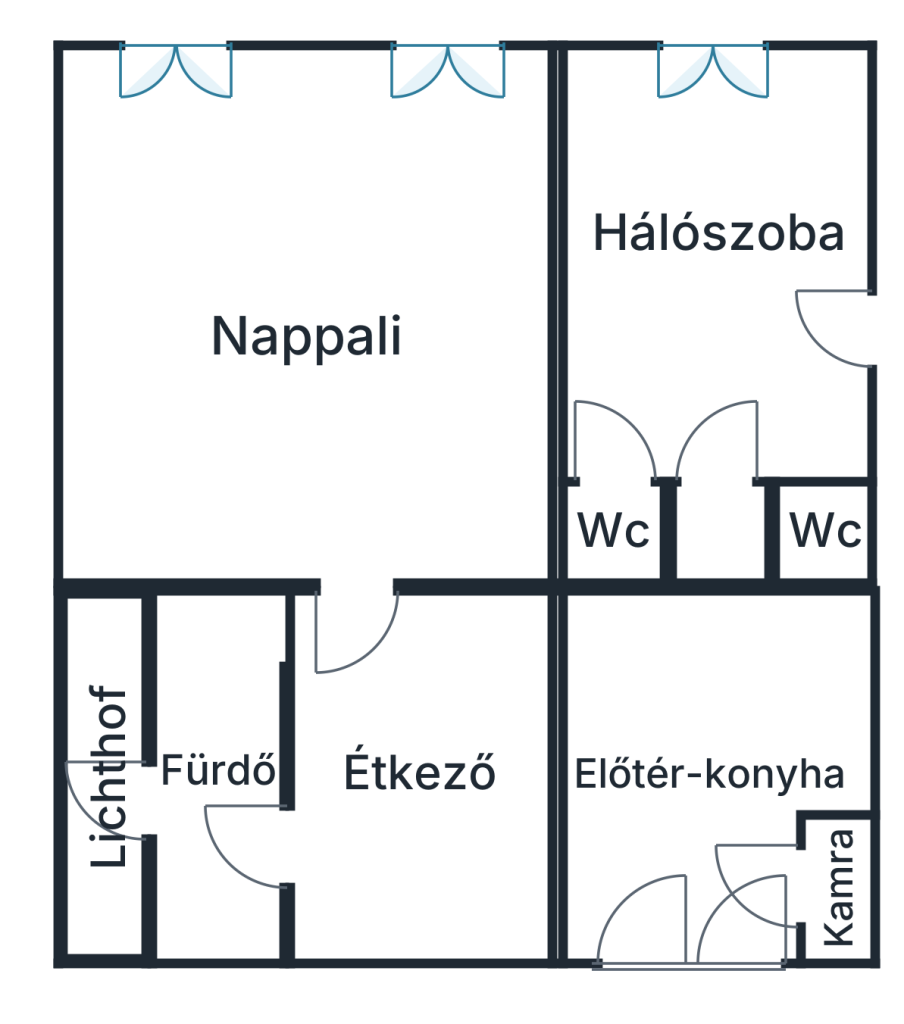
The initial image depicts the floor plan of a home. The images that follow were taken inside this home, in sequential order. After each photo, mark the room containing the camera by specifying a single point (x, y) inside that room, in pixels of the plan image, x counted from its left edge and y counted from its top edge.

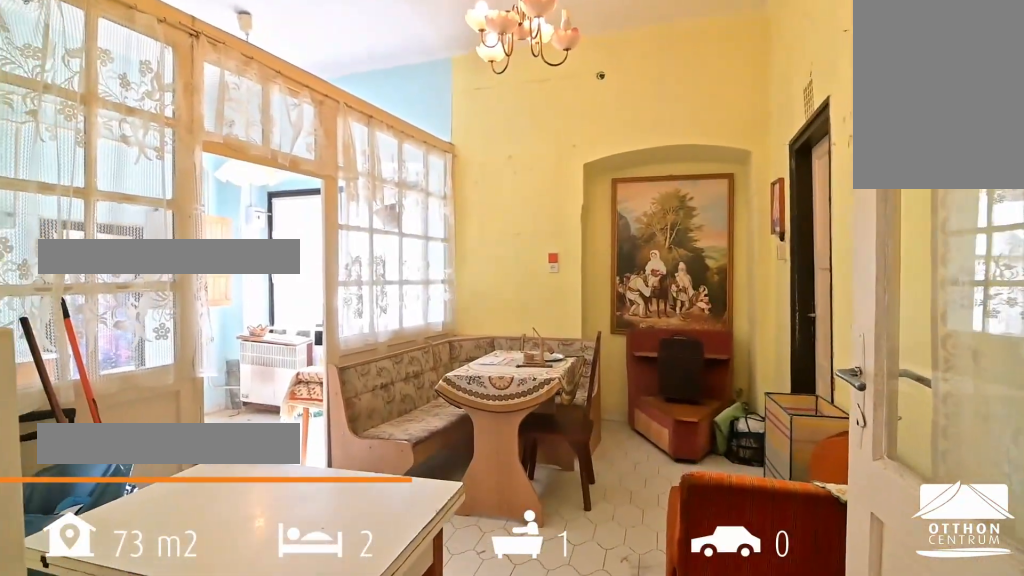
(389, 776)
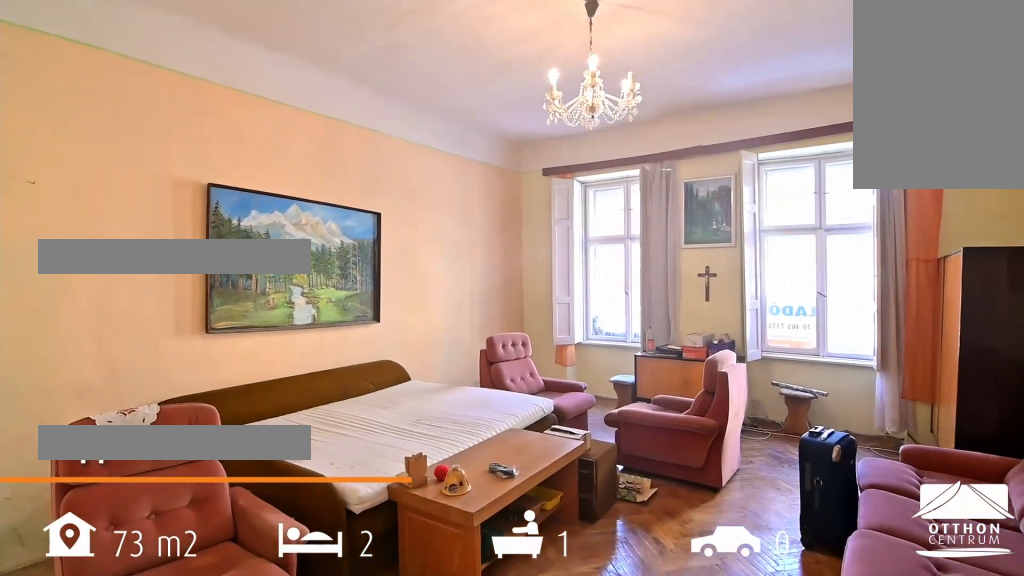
(319, 271)
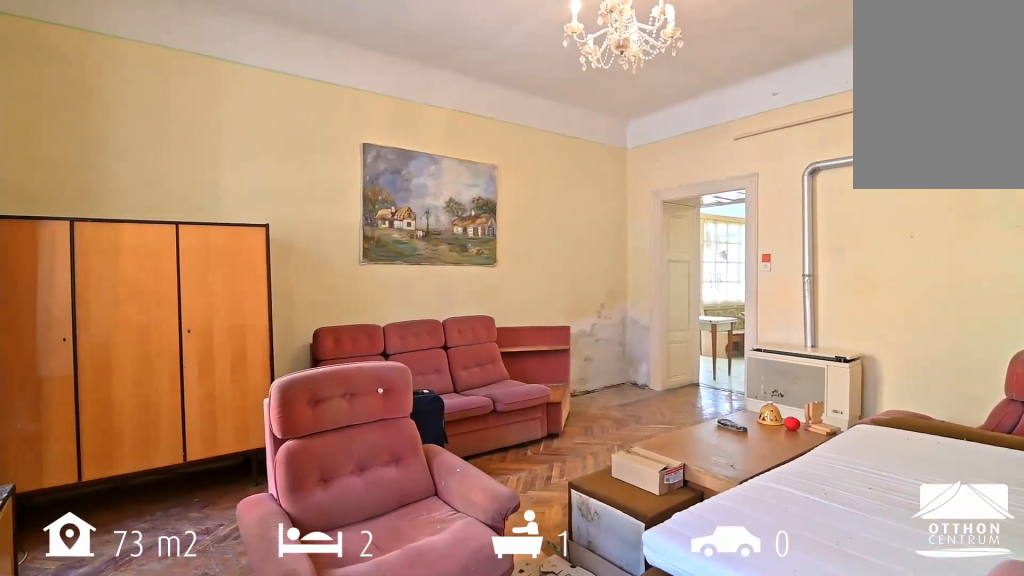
(319, 271)
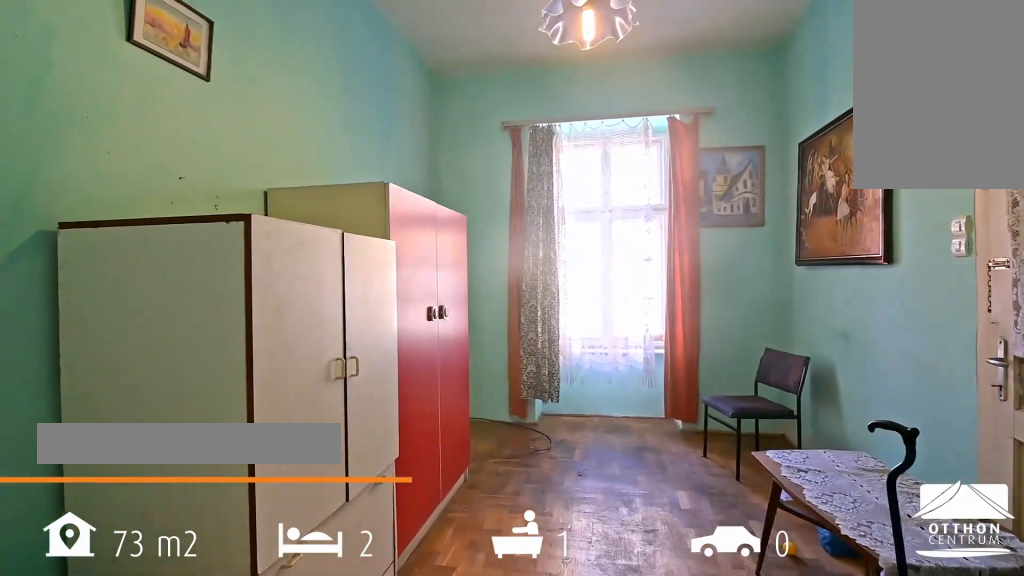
(712, 281)
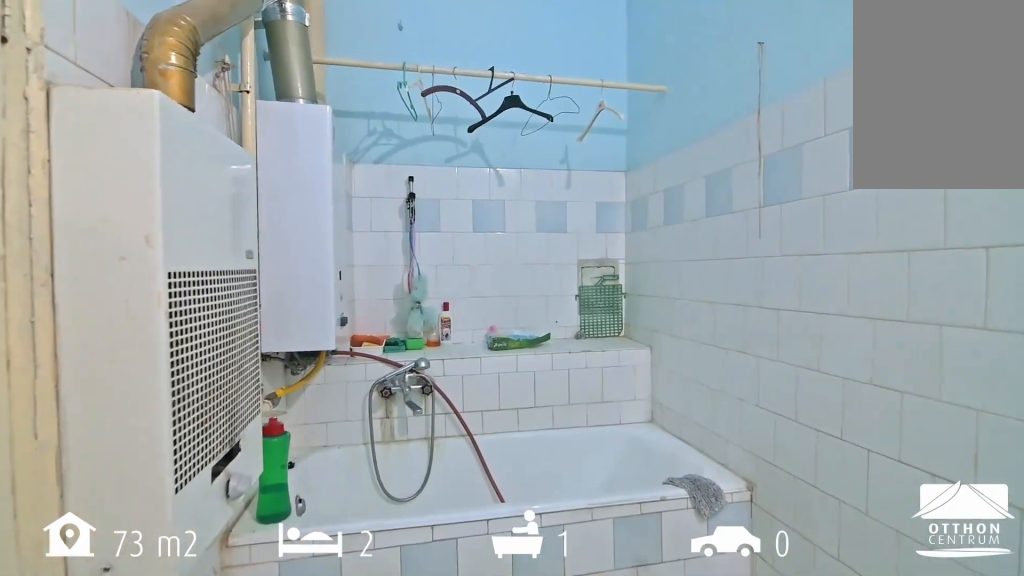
(217, 806)
